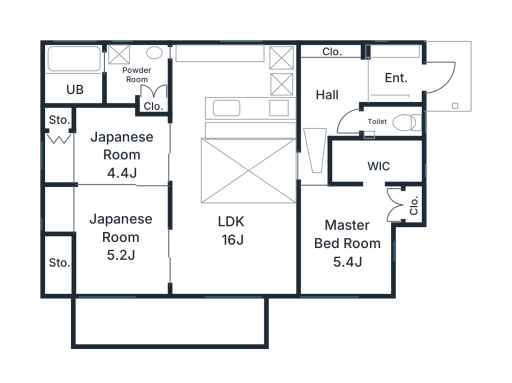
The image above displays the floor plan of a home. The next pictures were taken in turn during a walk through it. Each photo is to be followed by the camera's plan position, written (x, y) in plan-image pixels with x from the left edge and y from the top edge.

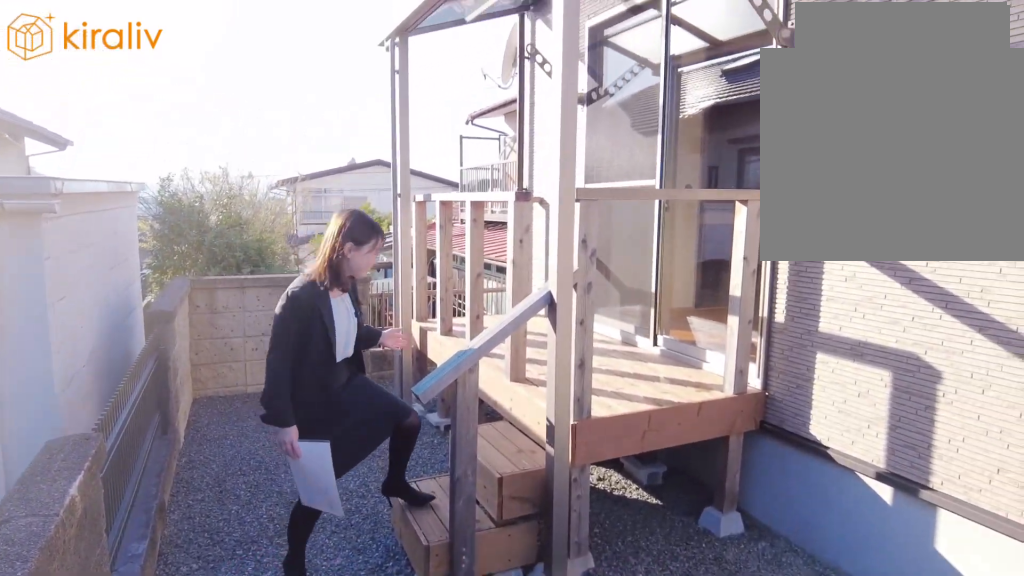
(131, 342)
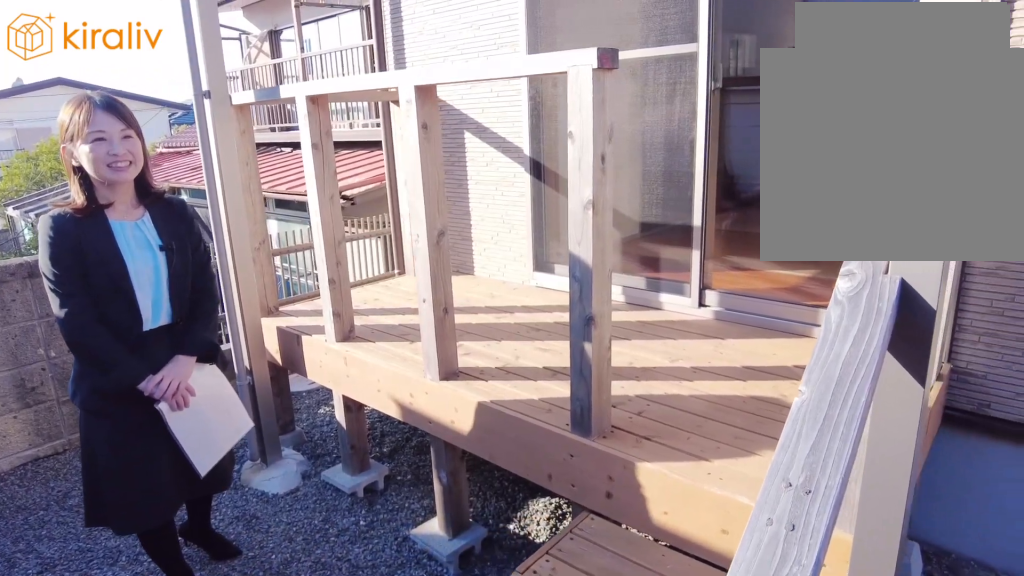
(103, 342)
